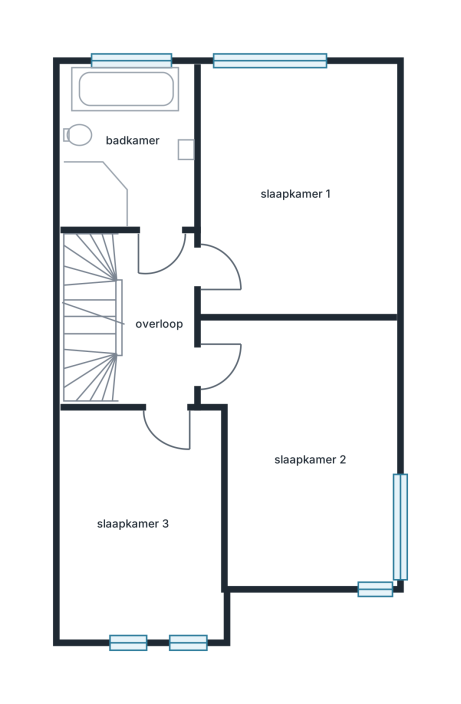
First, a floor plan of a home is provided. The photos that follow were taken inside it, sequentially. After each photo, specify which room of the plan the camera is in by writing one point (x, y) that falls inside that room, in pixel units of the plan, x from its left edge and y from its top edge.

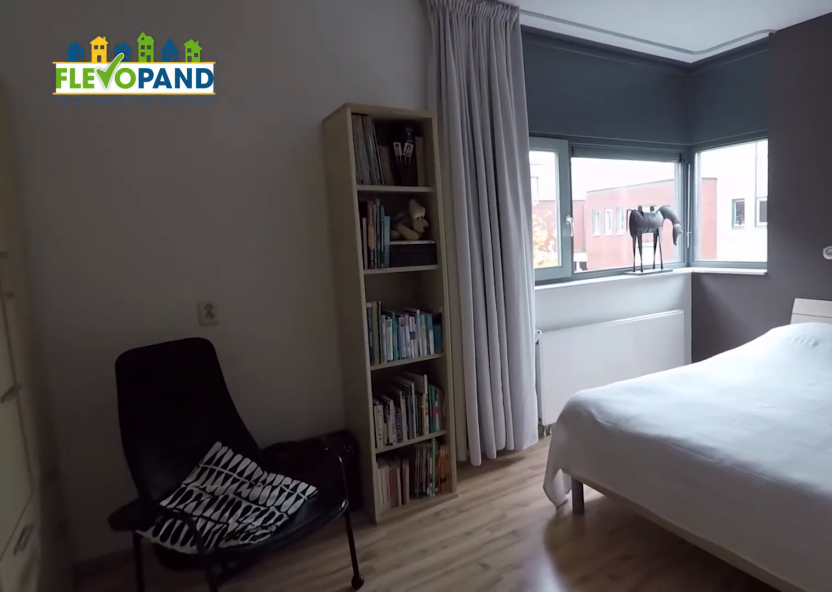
(310, 450)
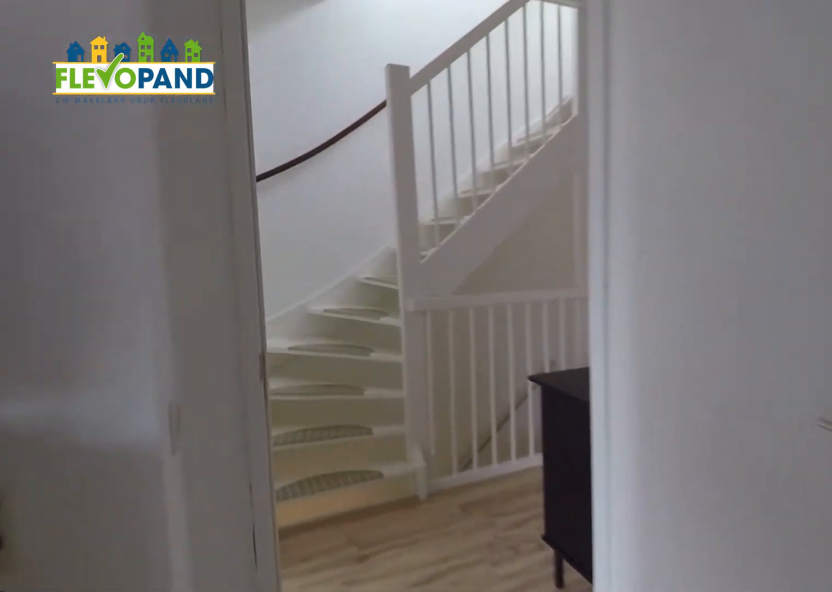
(310, 450)
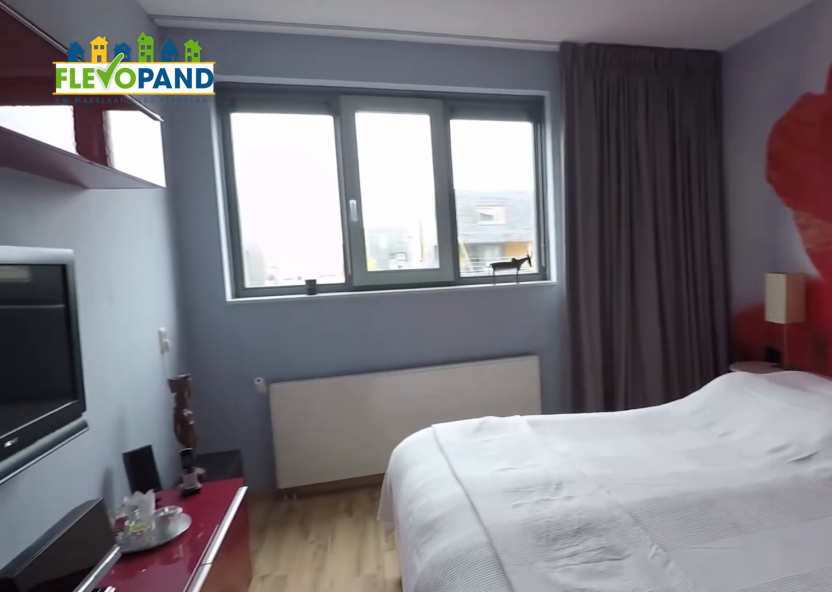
(302, 189)
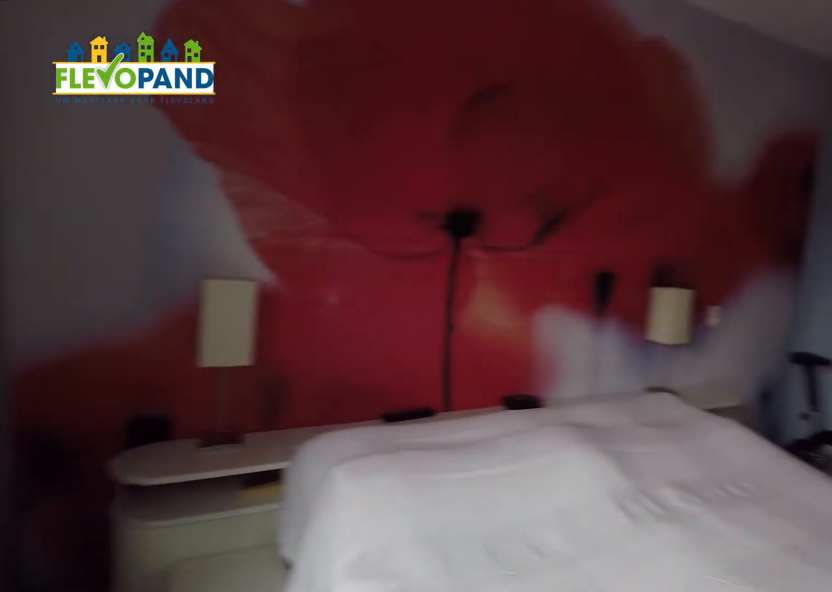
(302, 189)
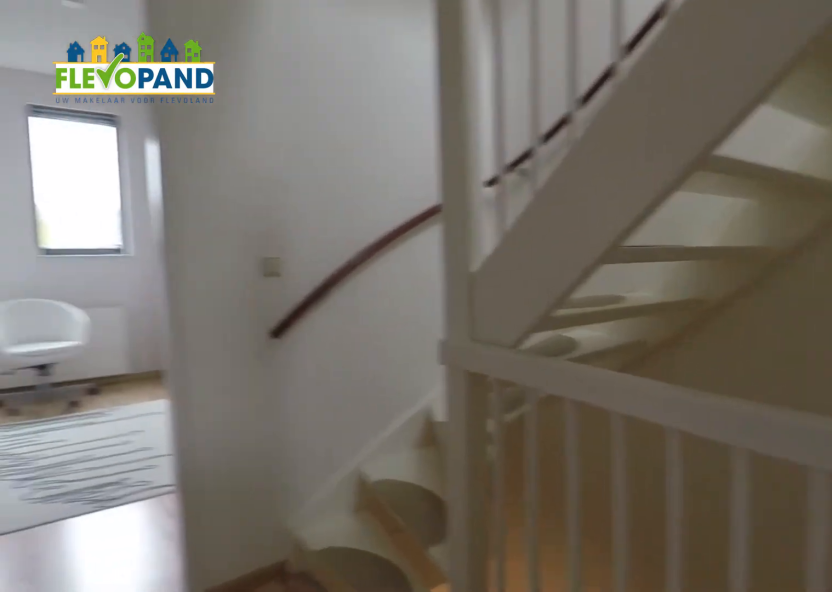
(160, 326)
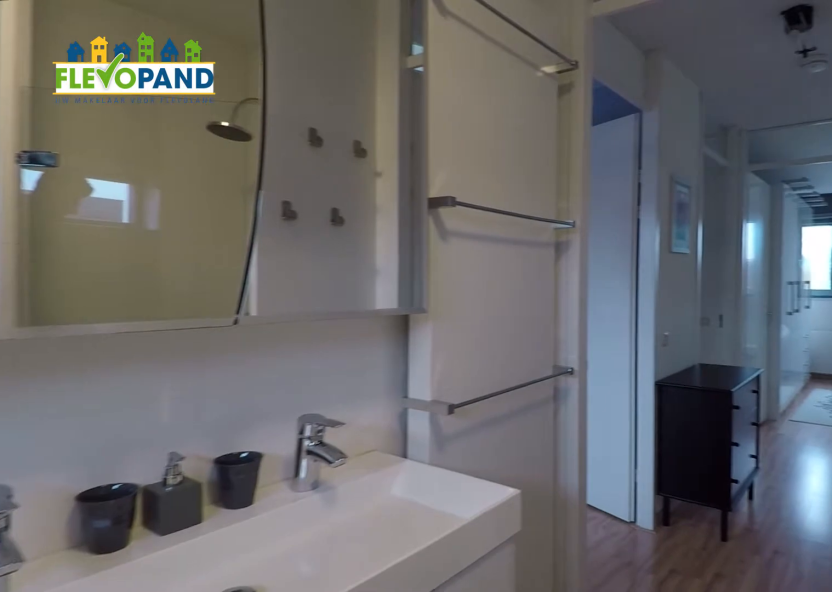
(124, 87)
